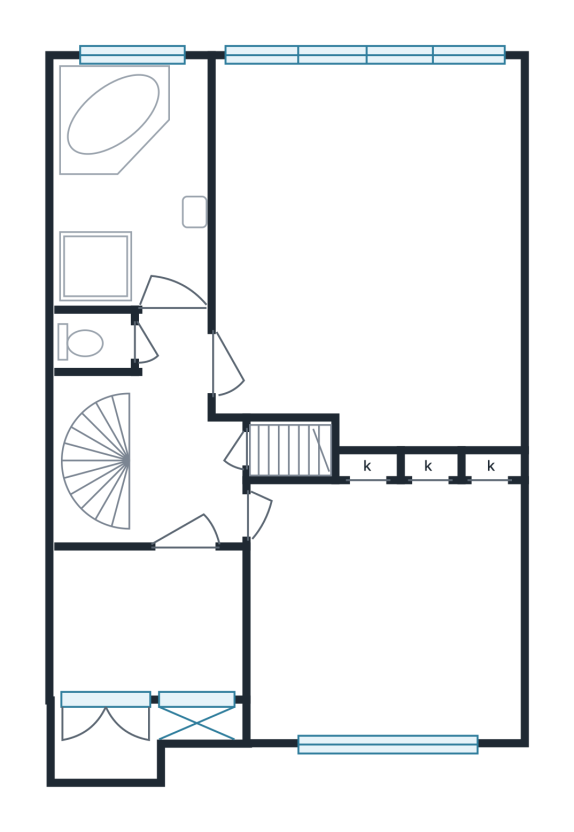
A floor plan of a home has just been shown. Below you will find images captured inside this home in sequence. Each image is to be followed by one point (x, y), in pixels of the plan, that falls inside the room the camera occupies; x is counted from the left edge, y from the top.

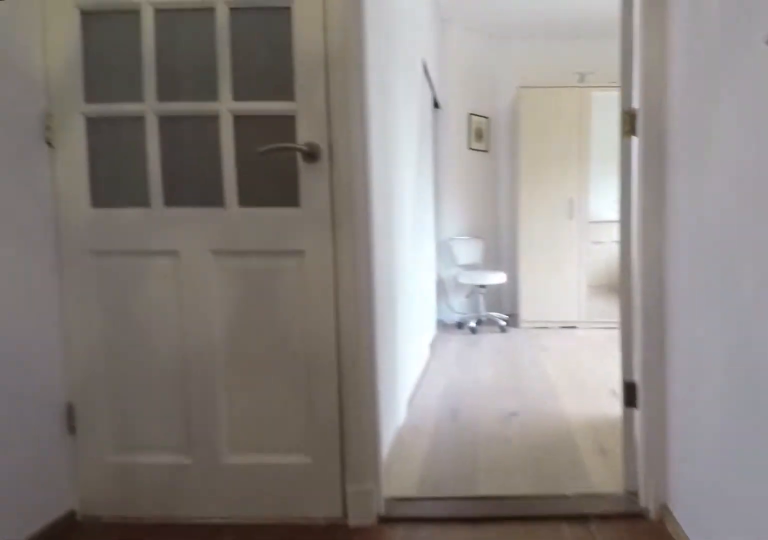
(166, 445)
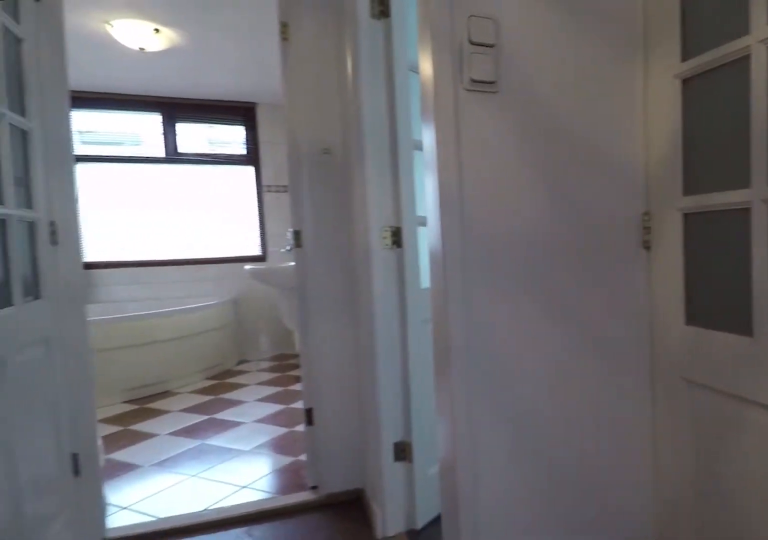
(166, 445)
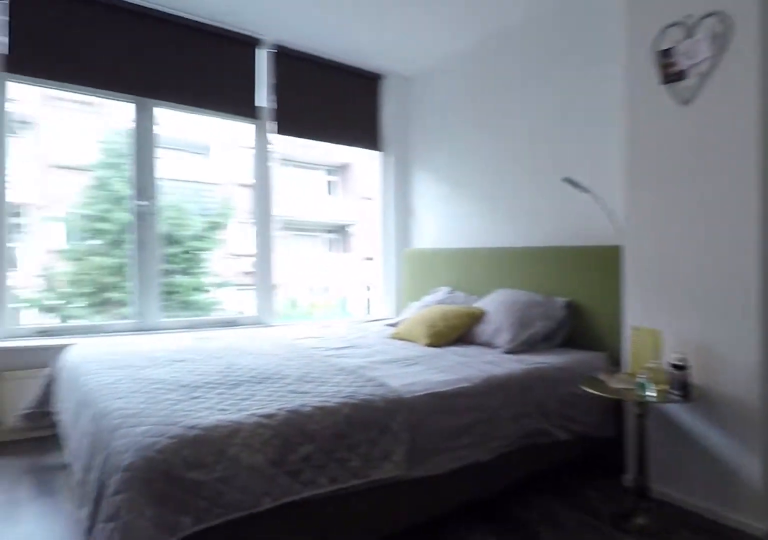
(367, 249)
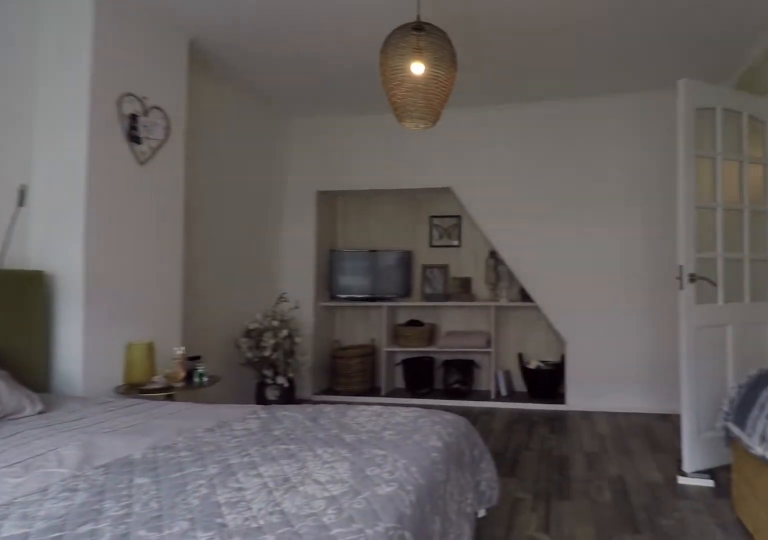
(367, 249)
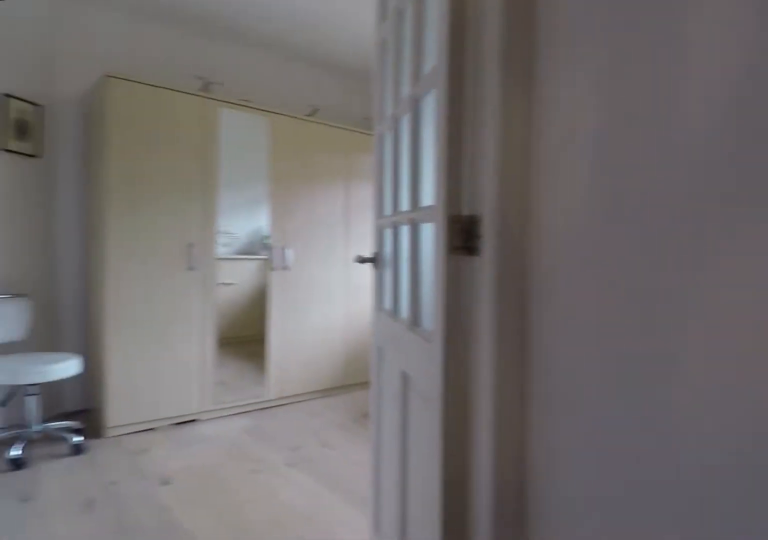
(166, 445)
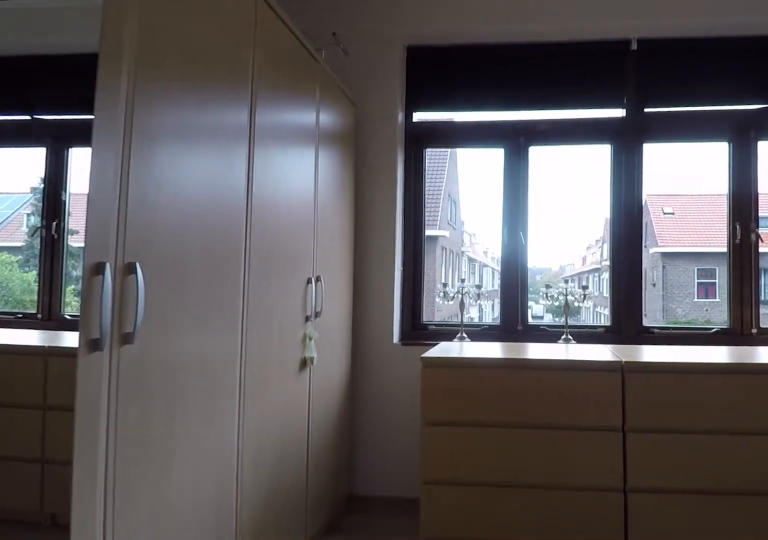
(370, 558)
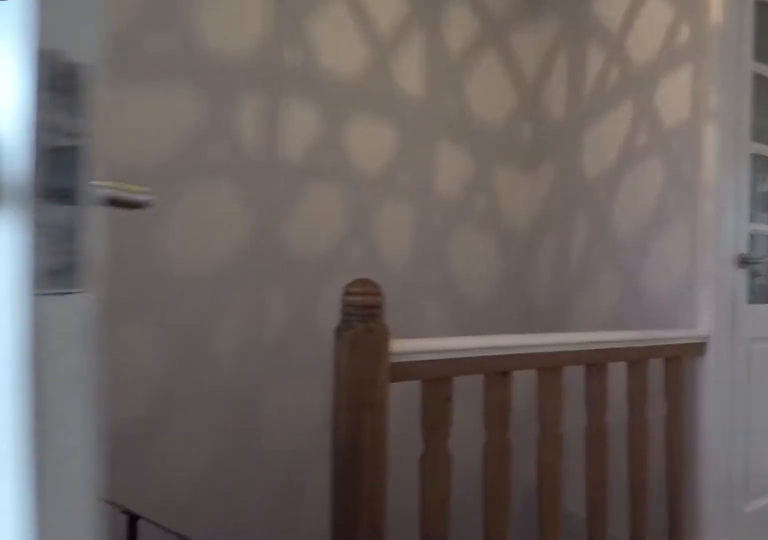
(166, 445)
